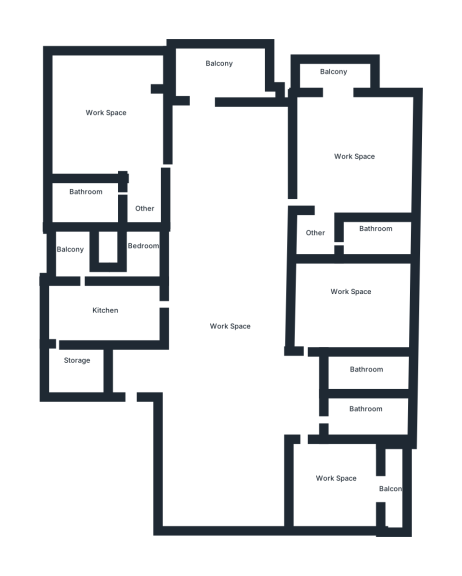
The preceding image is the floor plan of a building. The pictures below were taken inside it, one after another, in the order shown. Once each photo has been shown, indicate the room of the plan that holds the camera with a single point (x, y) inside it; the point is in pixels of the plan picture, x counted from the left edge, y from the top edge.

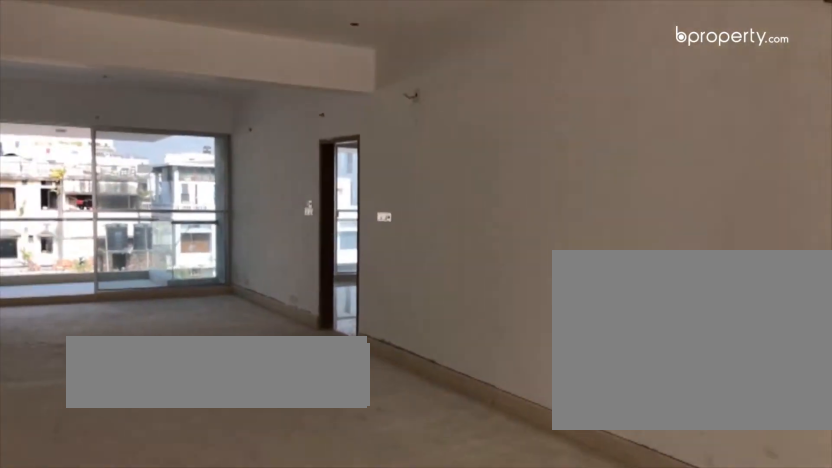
(229, 336)
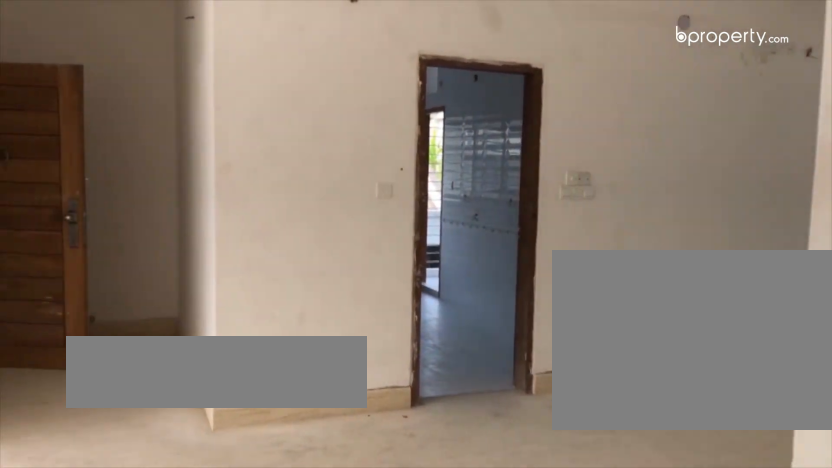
(229, 336)
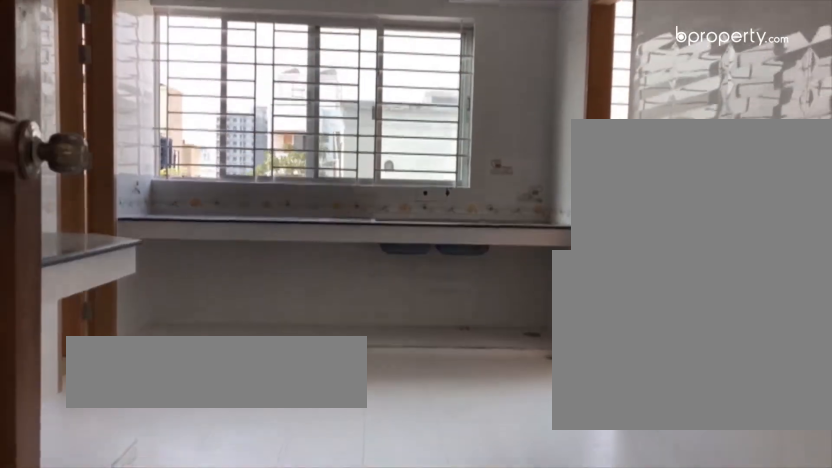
(101, 320)
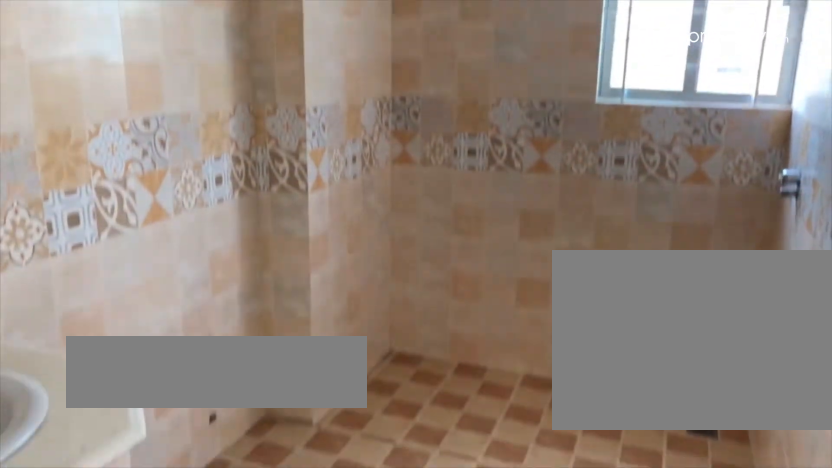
(74, 194)
